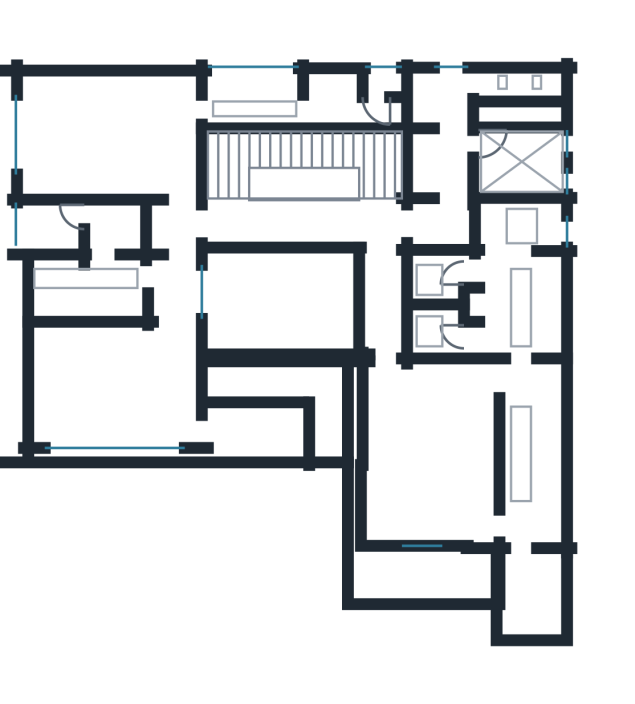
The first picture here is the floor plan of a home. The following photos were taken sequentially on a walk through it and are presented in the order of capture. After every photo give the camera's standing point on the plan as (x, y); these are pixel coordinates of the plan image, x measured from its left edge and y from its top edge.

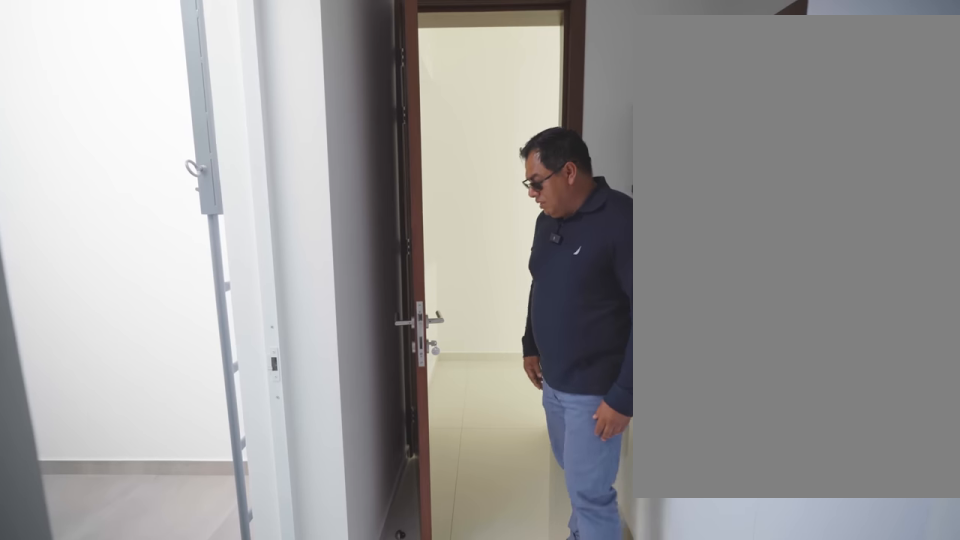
(449, 132)
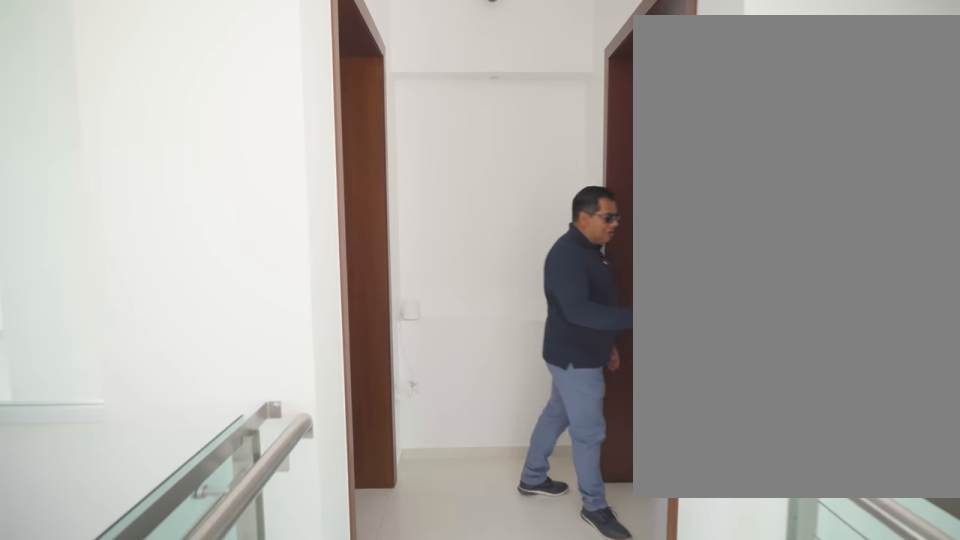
(179, 225)
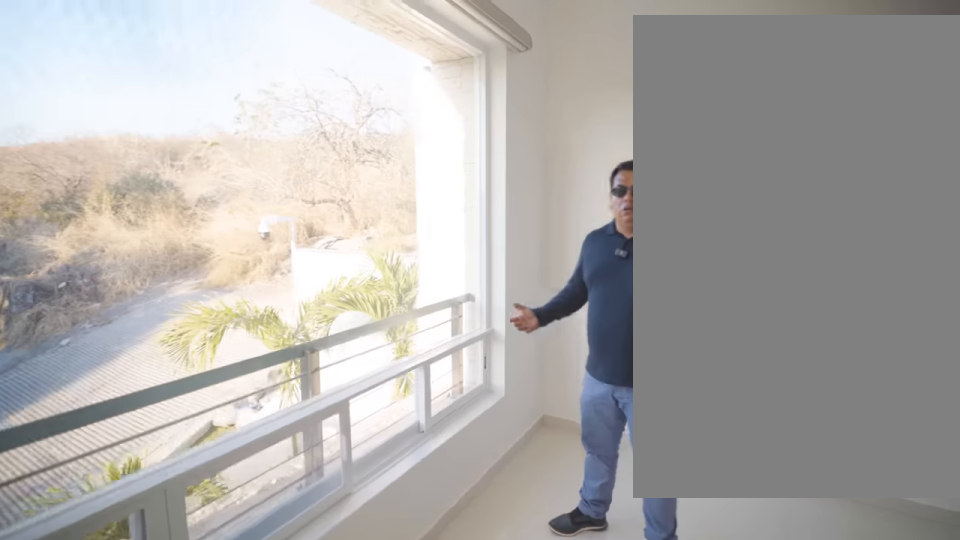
(57, 144)
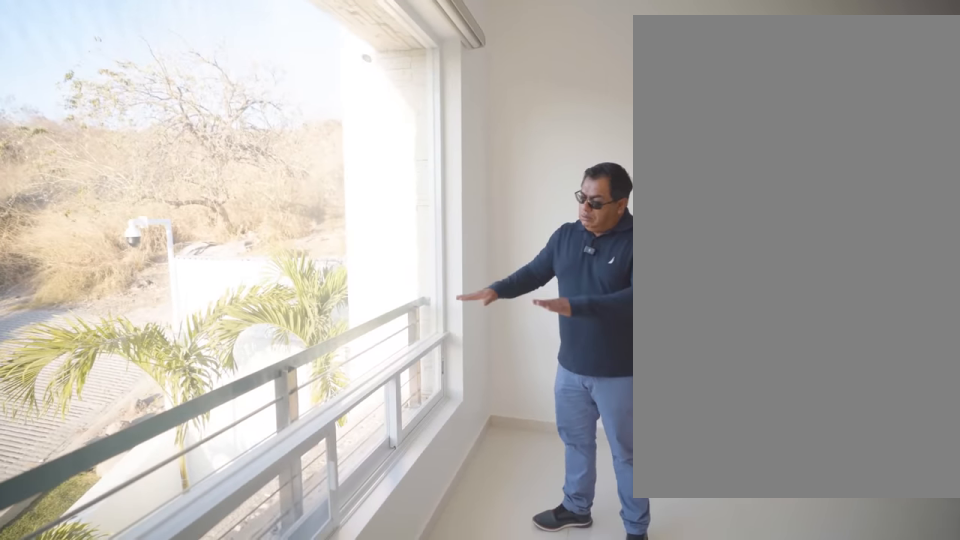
(57, 144)
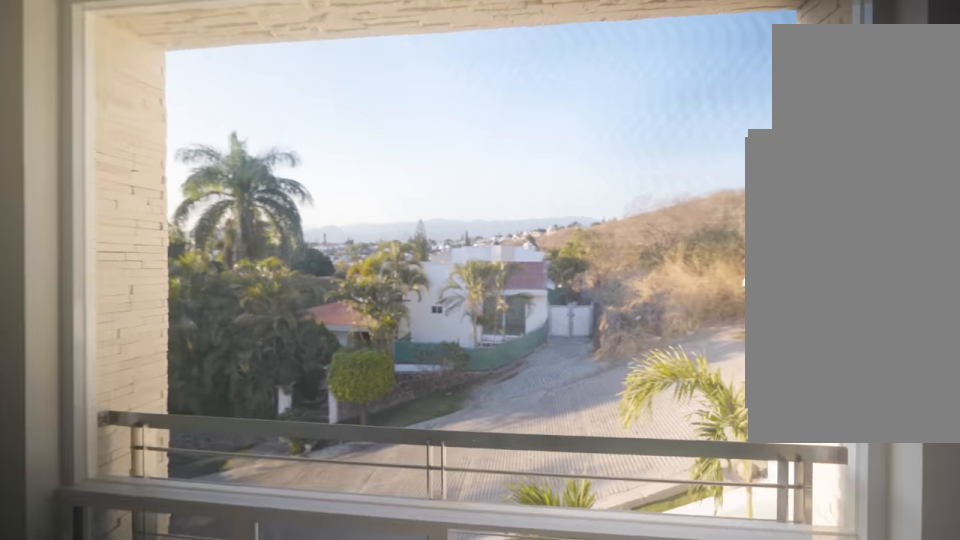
(100, 148)
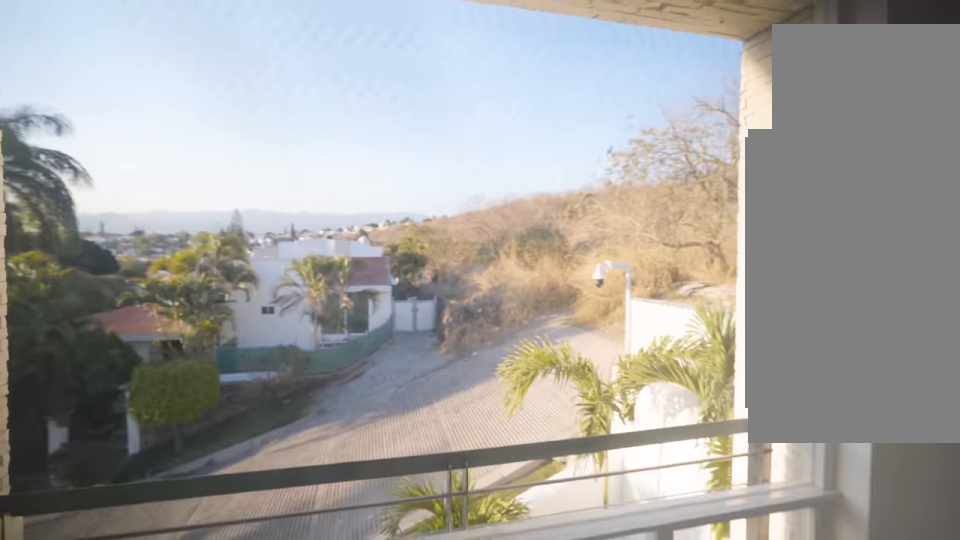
(98, 158)
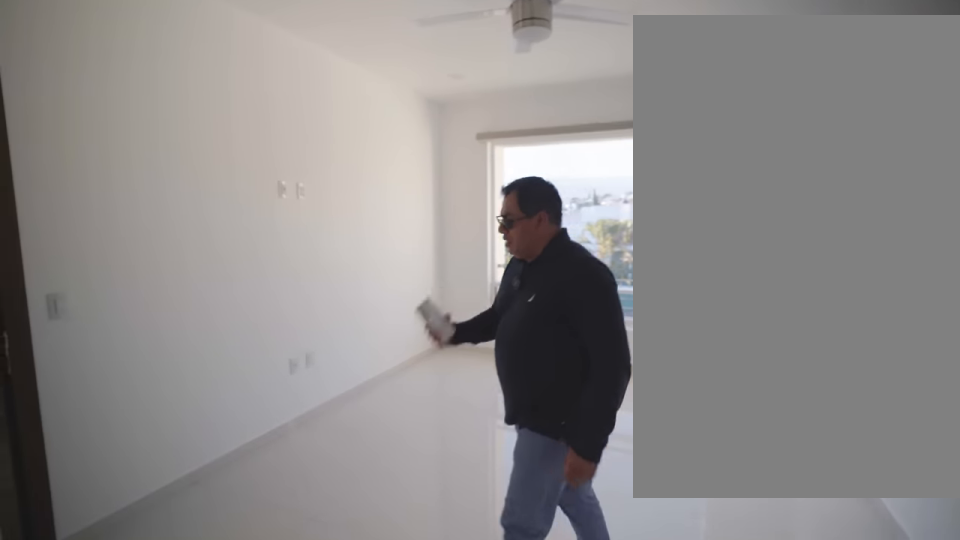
(172, 137)
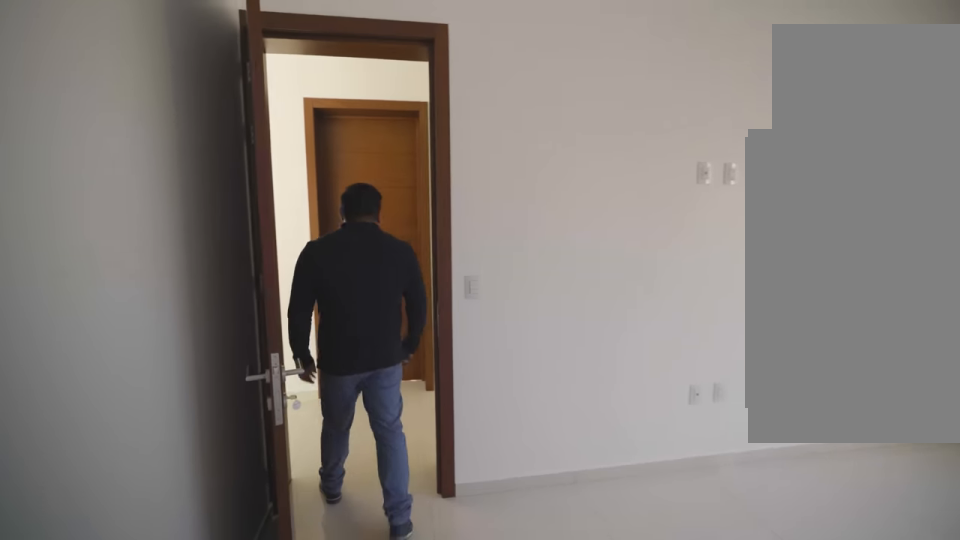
(180, 179)
